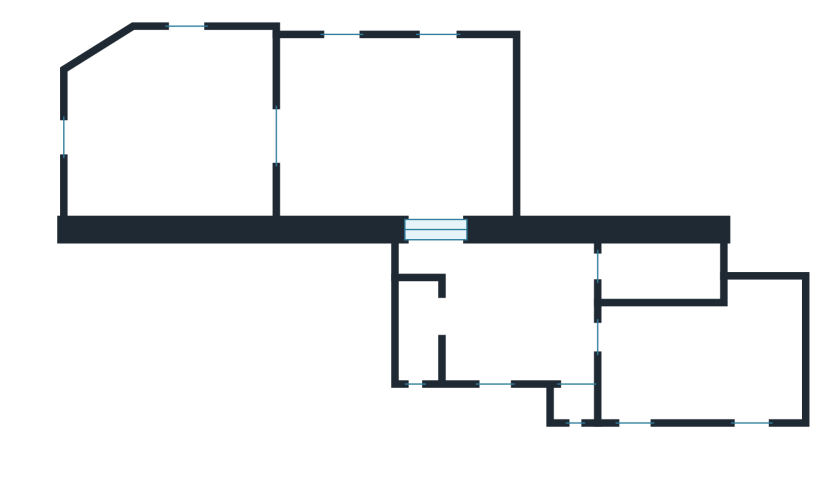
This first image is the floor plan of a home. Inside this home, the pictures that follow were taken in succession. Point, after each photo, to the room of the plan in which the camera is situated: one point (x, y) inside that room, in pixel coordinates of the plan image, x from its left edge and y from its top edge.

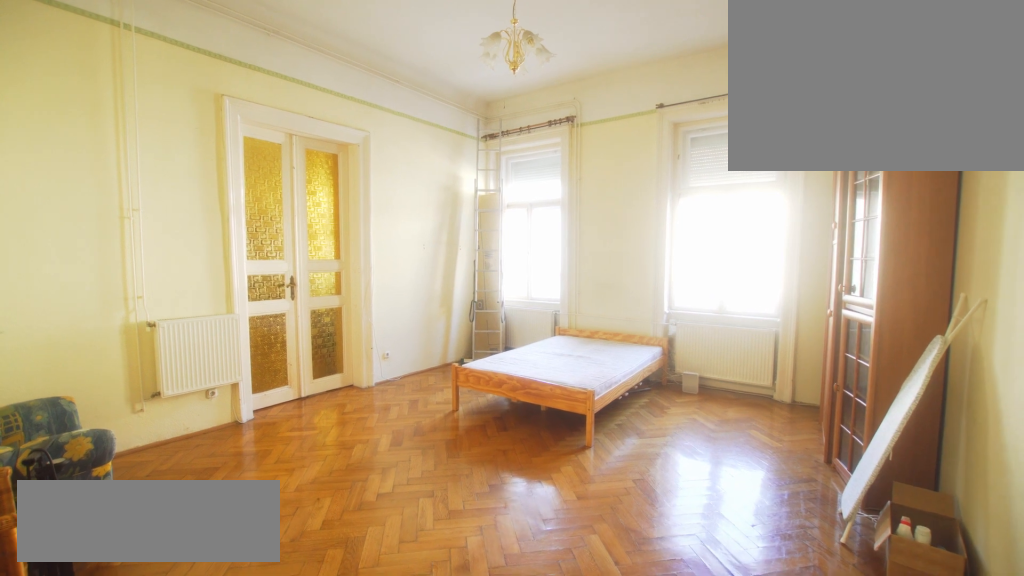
(401, 136)
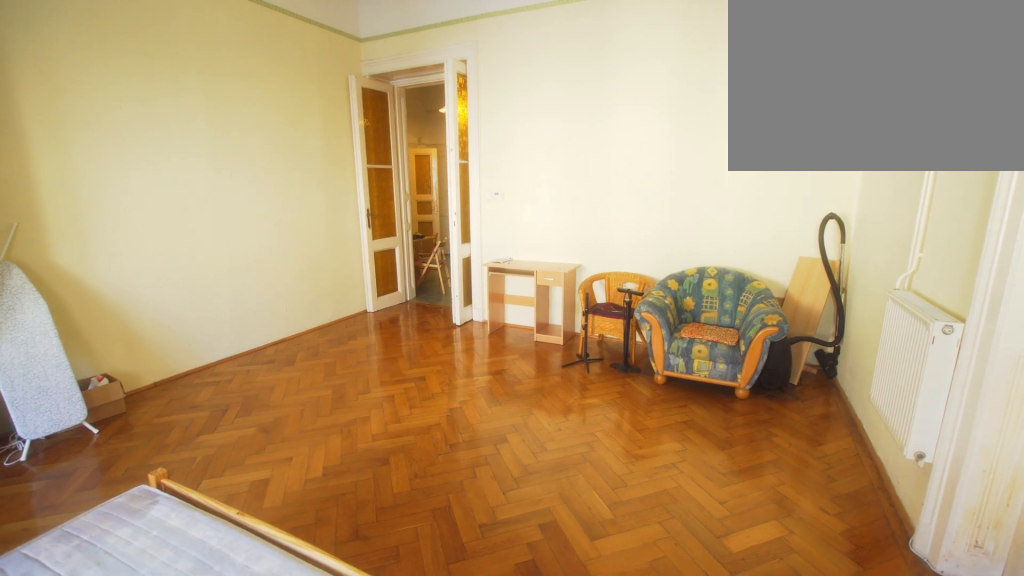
(400, 135)
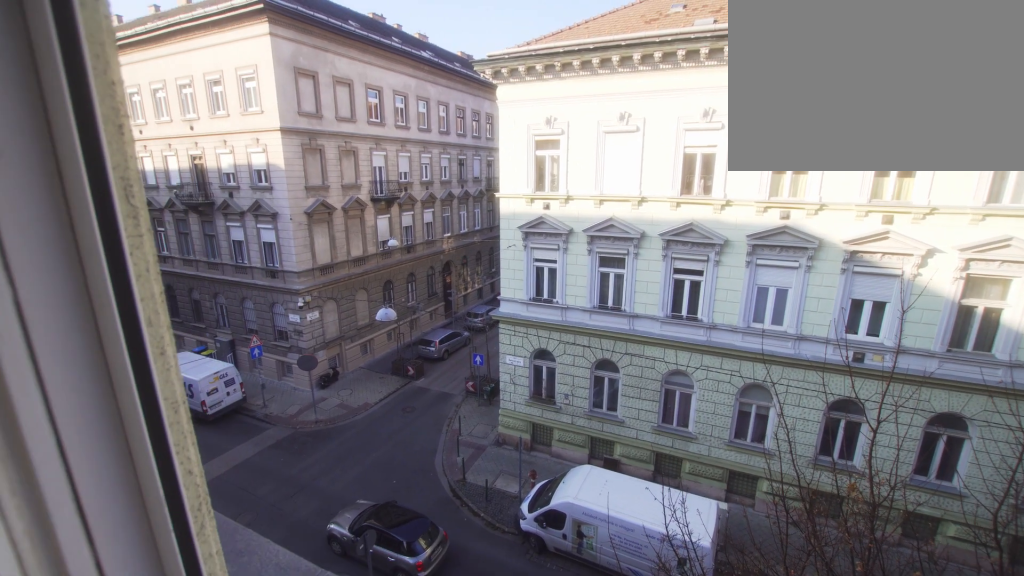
(172, 135)
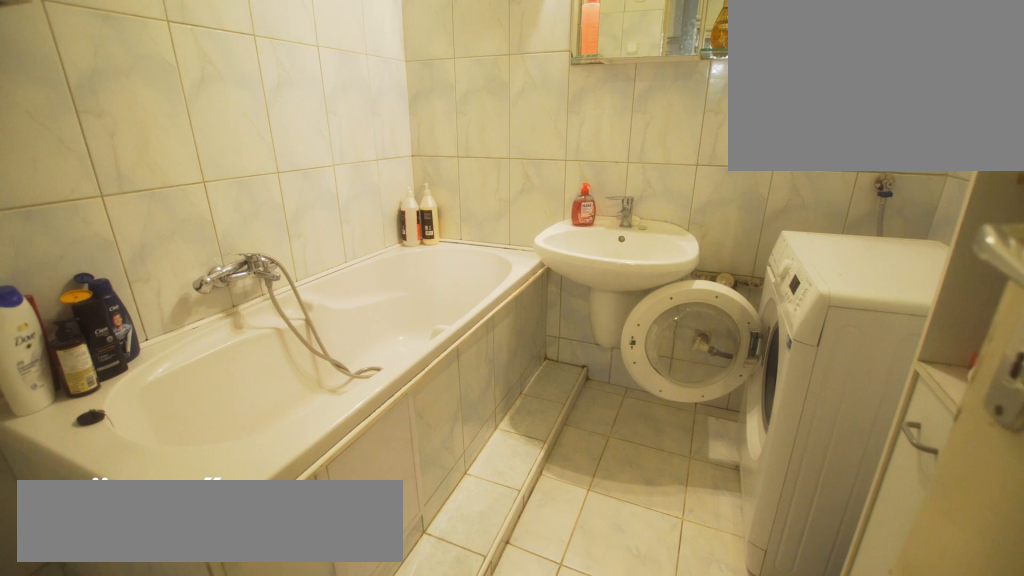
(659, 264)
